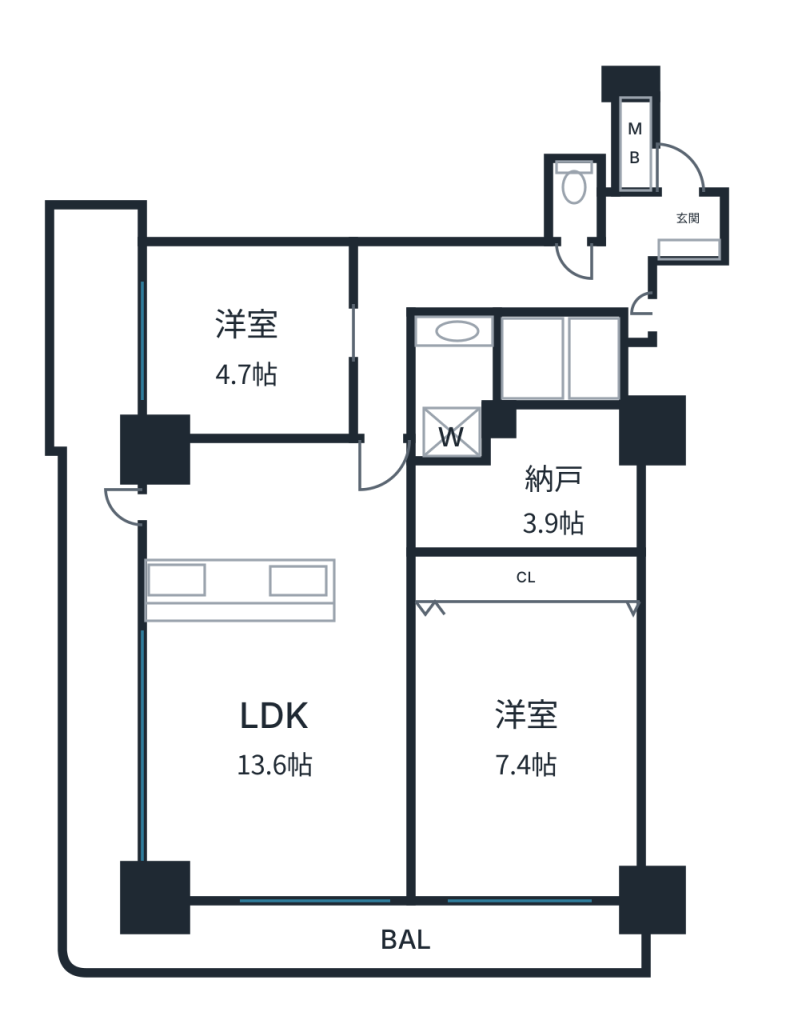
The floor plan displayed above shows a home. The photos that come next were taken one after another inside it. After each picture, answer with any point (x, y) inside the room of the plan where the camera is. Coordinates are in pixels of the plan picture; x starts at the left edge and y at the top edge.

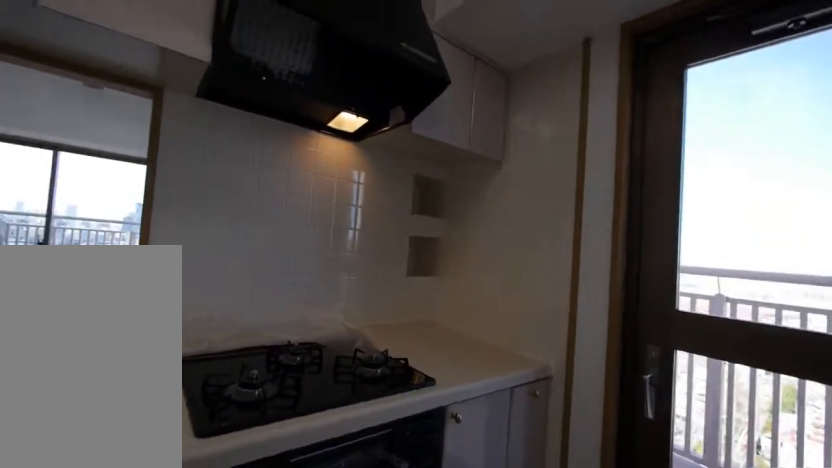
(278, 521)
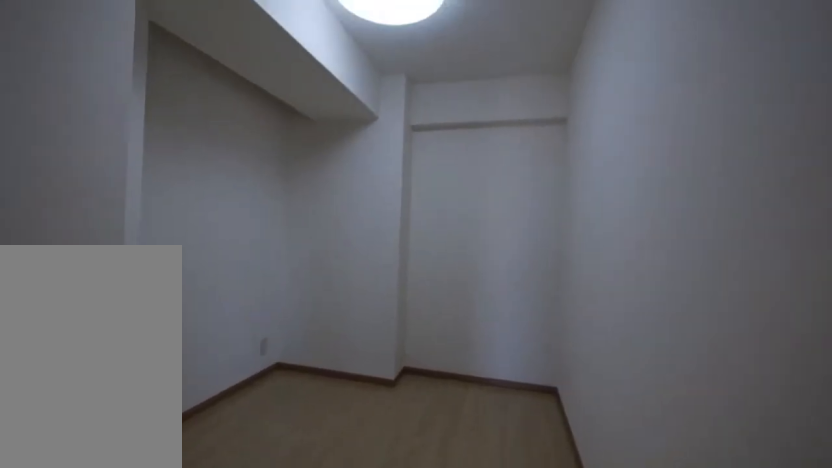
(503, 521)
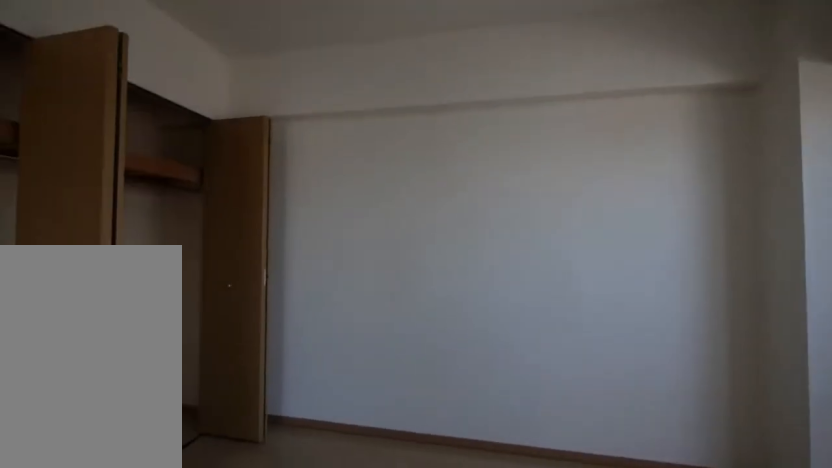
(504, 732)
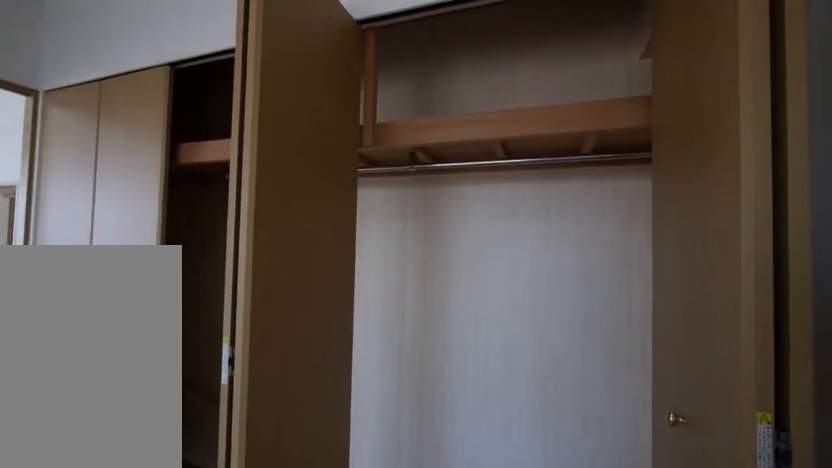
(504, 733)
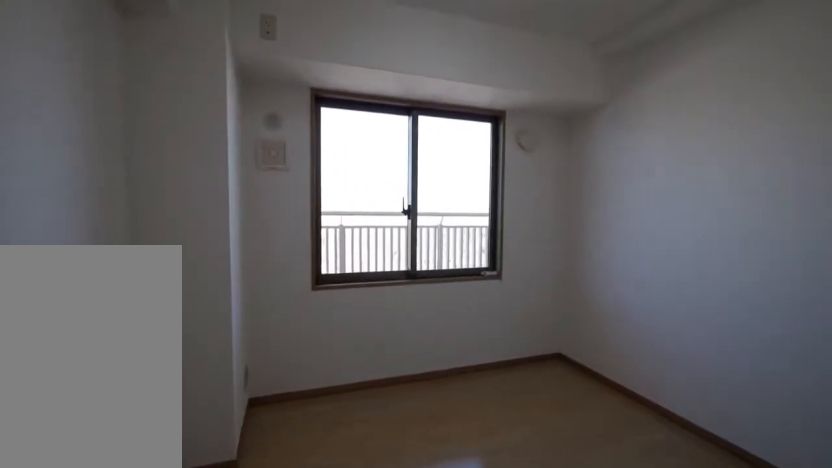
(278, 352)
